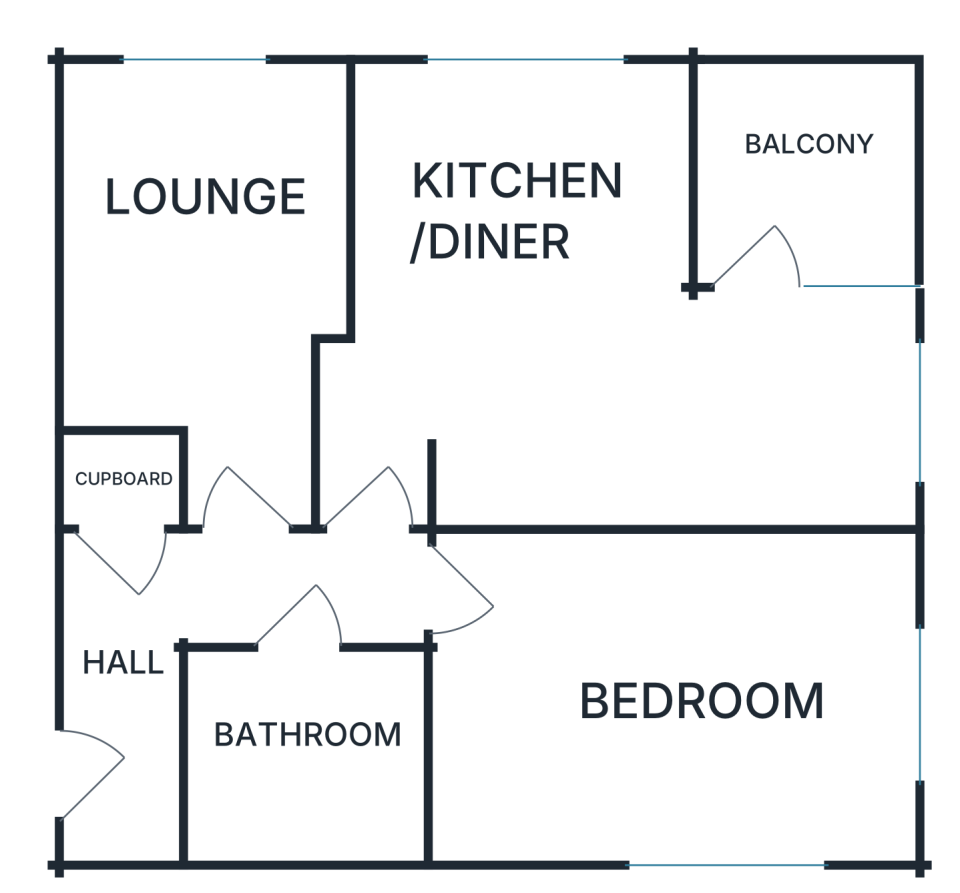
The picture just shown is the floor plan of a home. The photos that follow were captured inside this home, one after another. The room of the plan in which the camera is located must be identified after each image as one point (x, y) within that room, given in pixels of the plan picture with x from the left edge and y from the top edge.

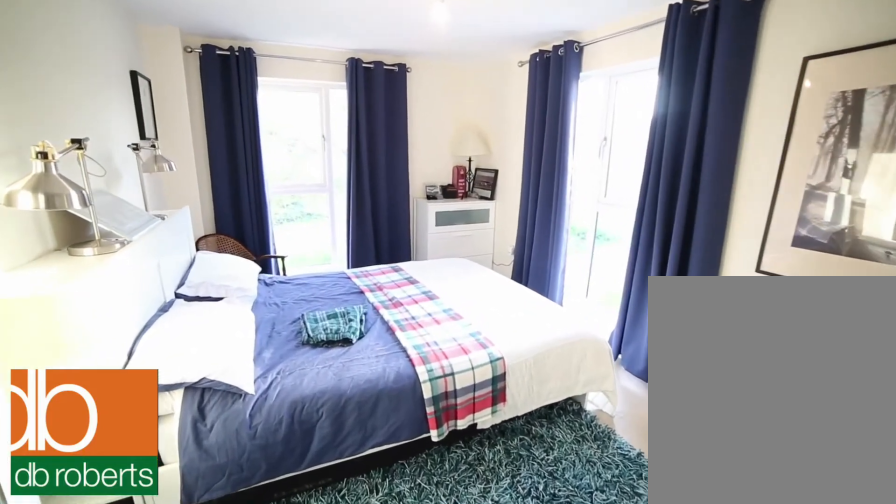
(672, 693)
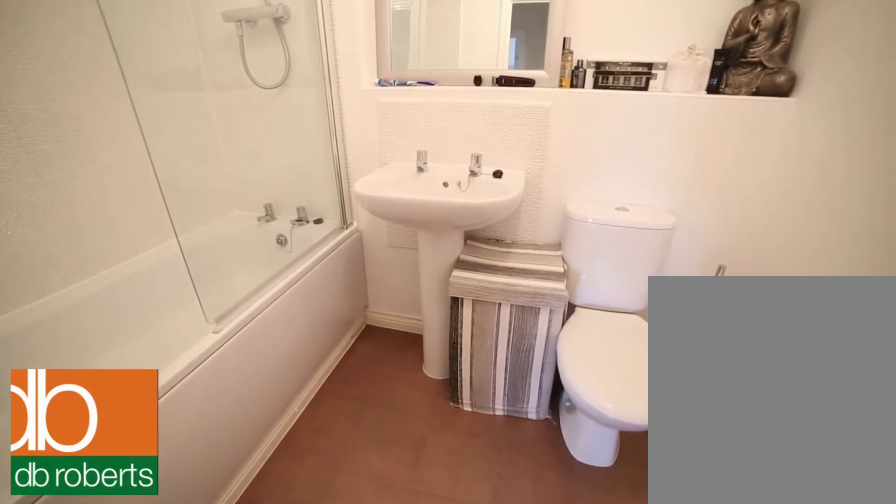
(305, 747)
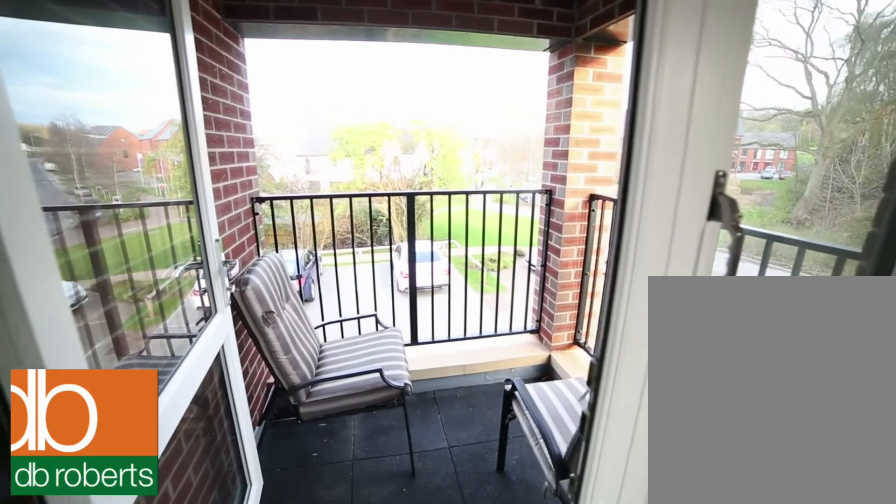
(809, 169)
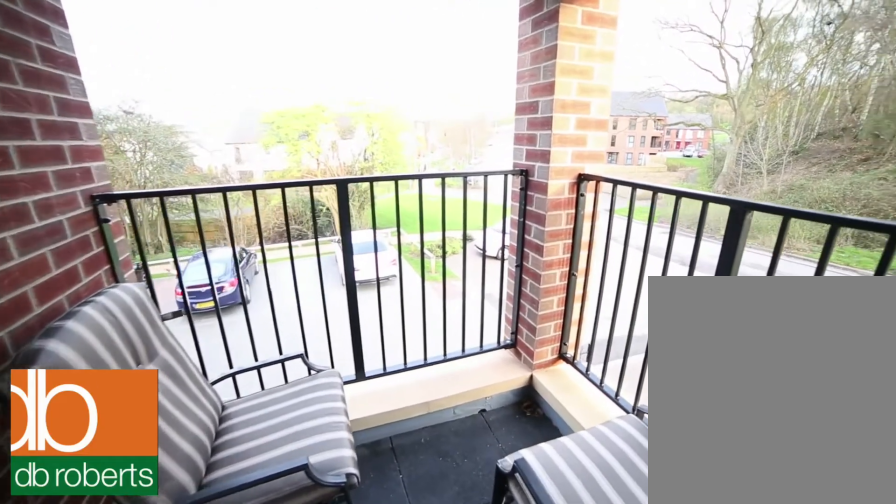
(809, 169)
